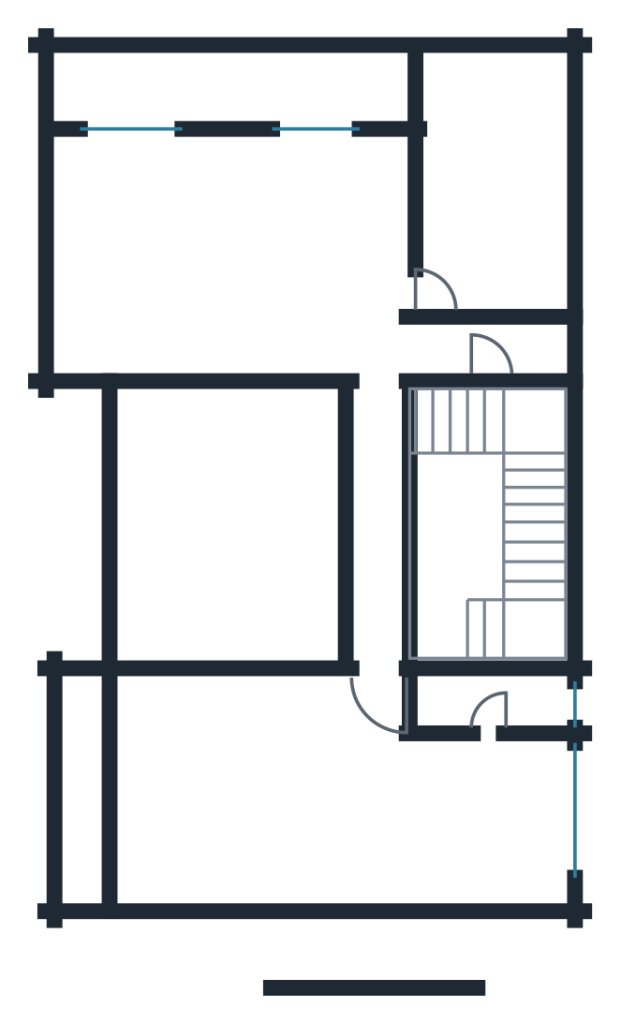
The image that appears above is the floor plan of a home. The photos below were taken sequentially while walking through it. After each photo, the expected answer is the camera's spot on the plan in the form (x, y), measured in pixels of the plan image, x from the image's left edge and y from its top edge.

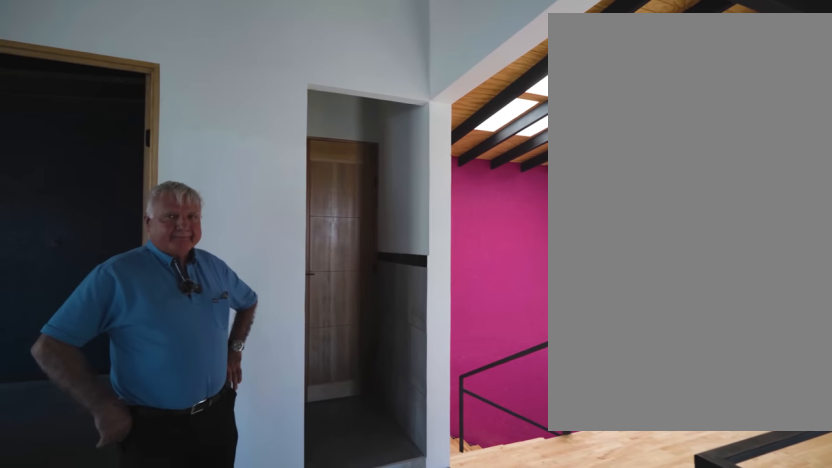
(357, 307)
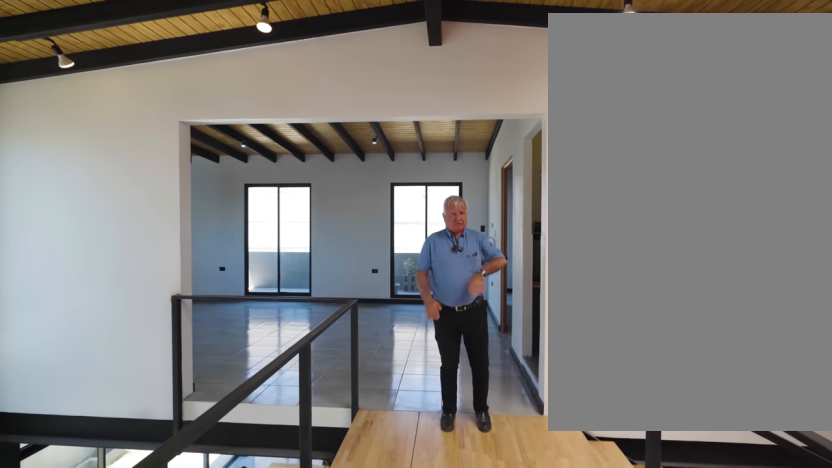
(377, 390)
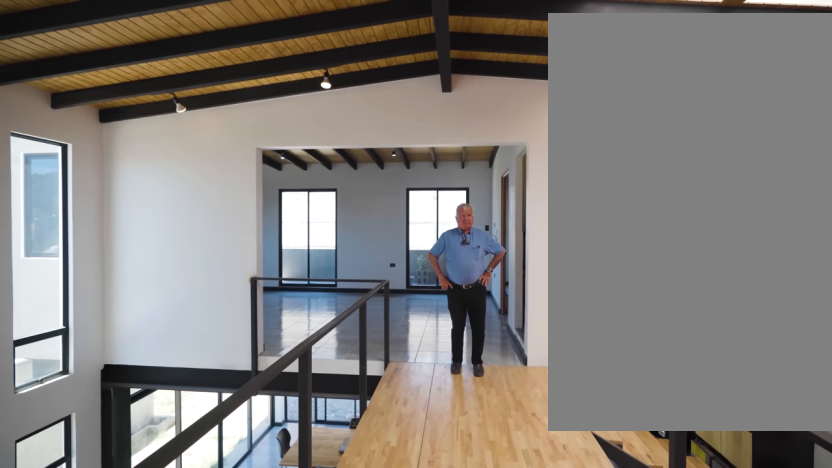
(372, 465)
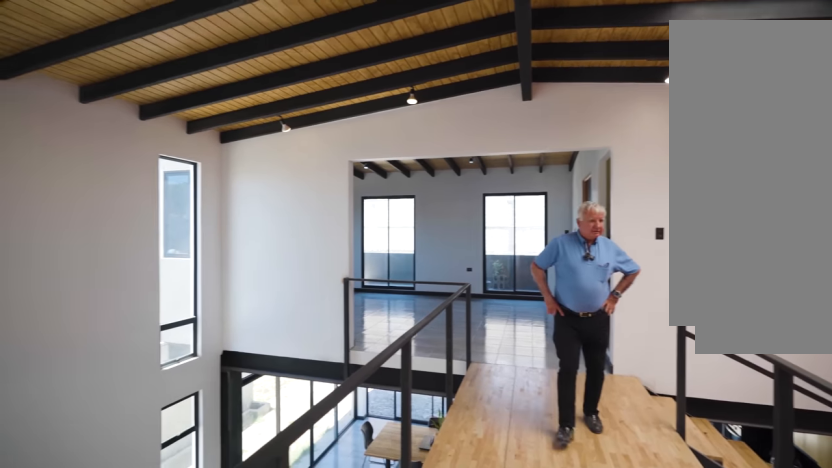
(374, 519)
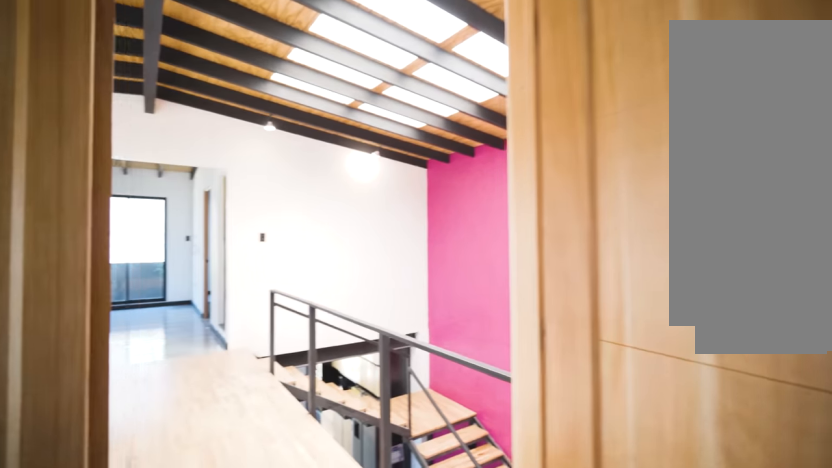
(349, 771)
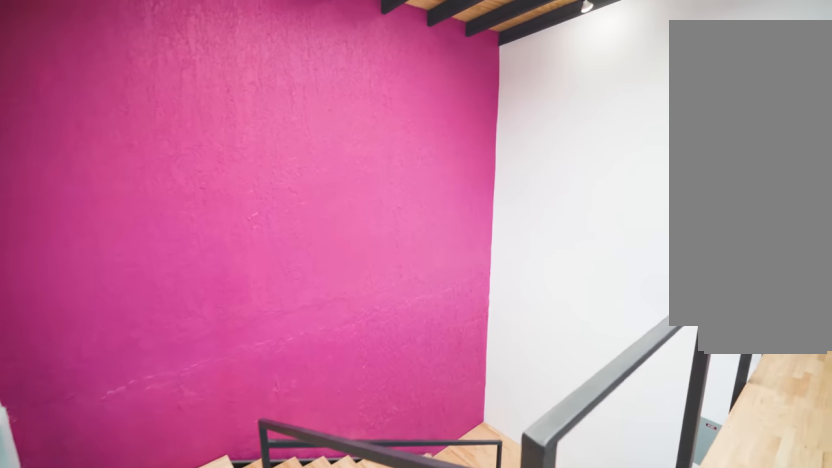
(392, 498)
